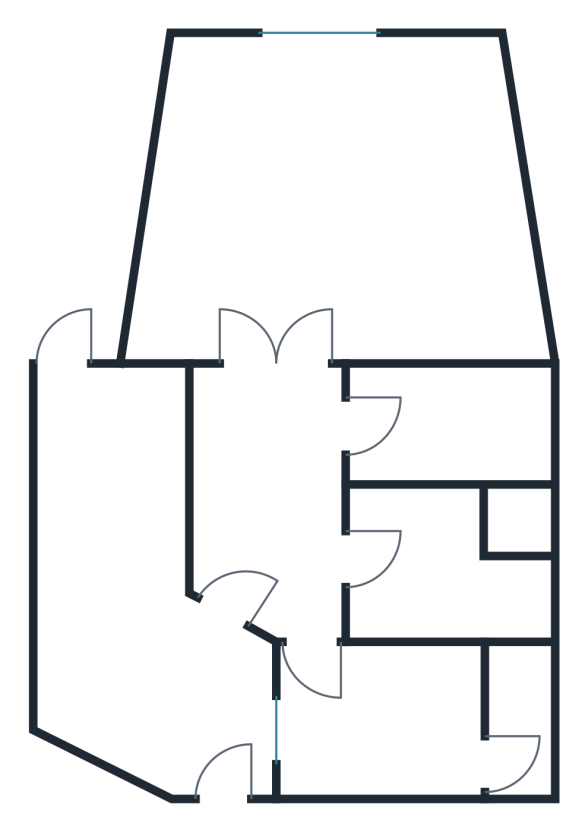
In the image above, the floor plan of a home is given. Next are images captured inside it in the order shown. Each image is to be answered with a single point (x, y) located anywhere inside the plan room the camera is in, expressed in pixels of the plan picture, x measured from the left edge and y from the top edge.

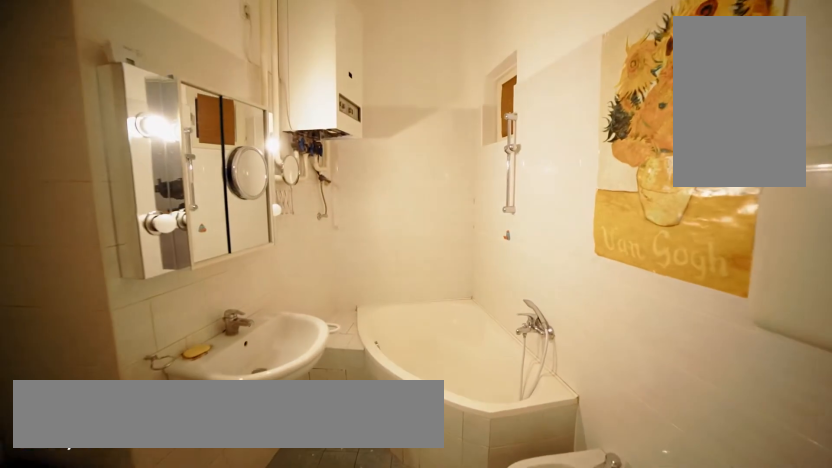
(407, 427)
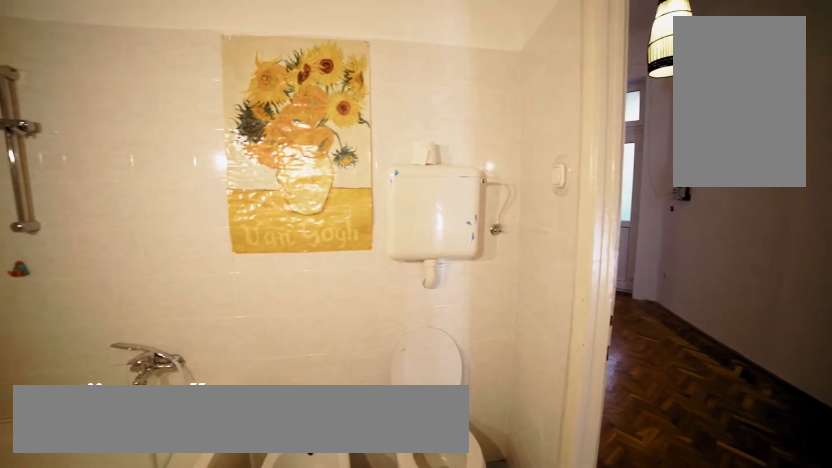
(431, 402)
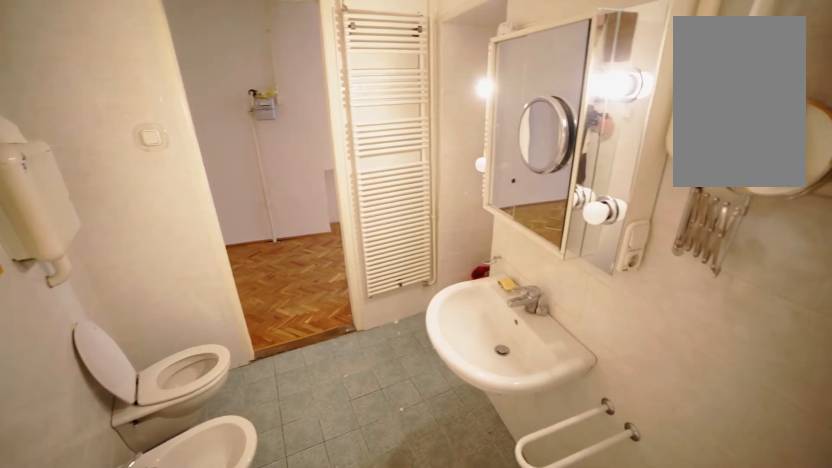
(517, 429)
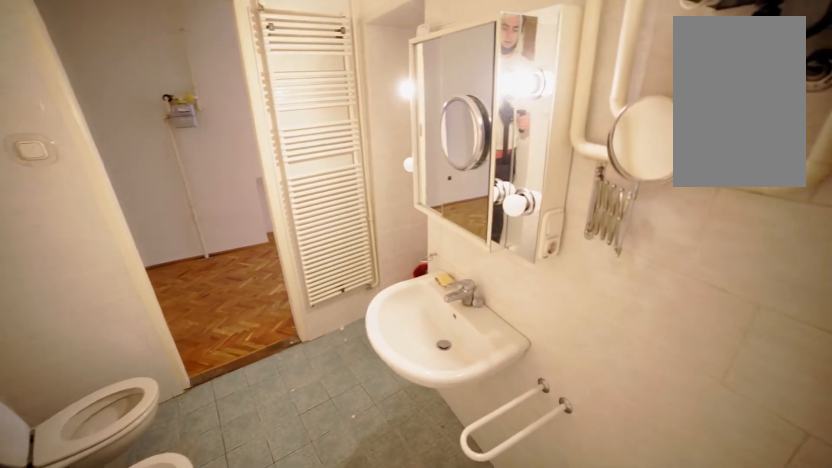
(517, 429)
